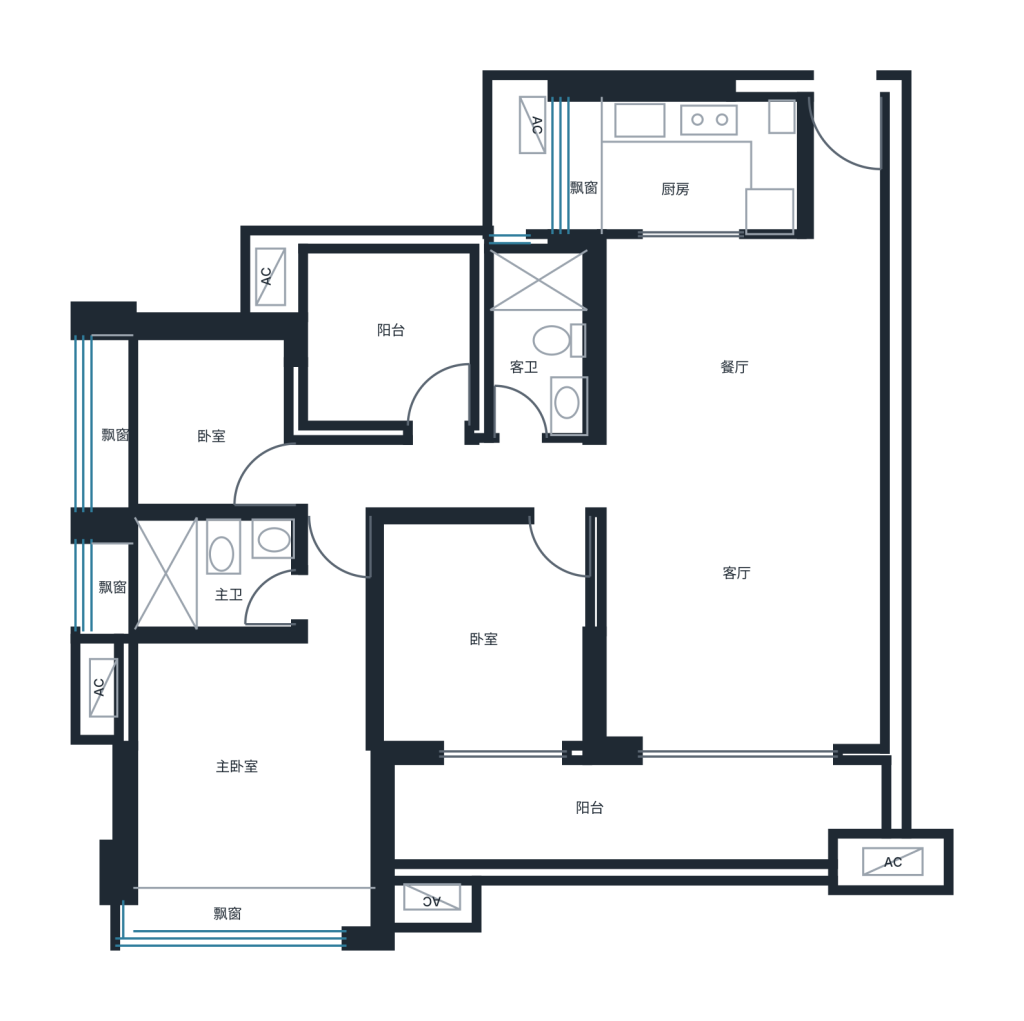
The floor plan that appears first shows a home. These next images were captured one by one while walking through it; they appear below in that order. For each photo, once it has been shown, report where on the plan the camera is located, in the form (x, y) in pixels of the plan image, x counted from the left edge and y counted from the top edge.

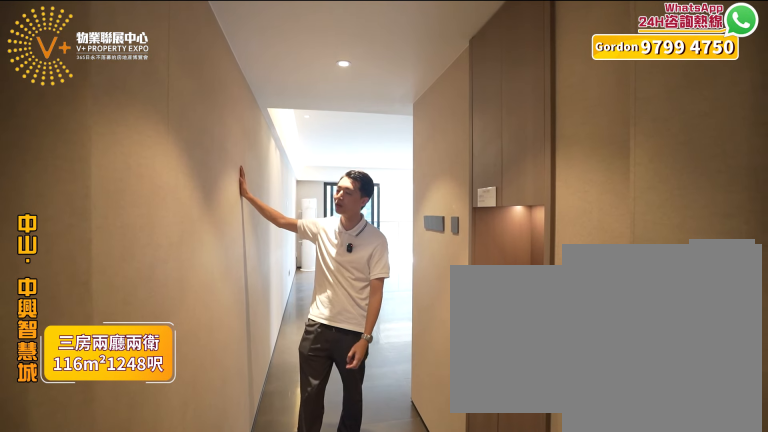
(824, 153)
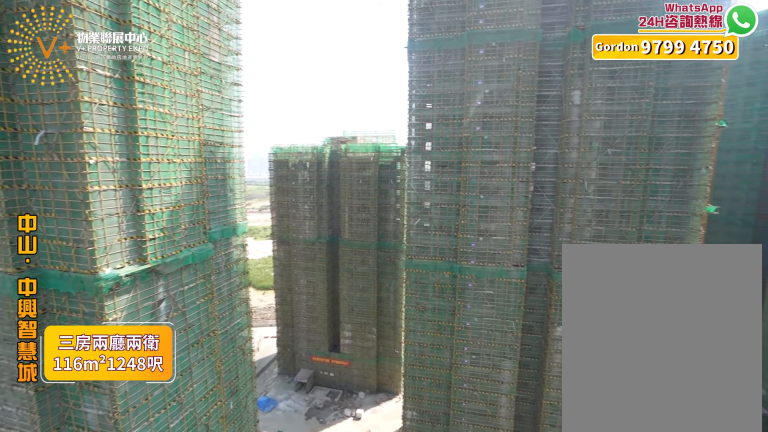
(720, 786)
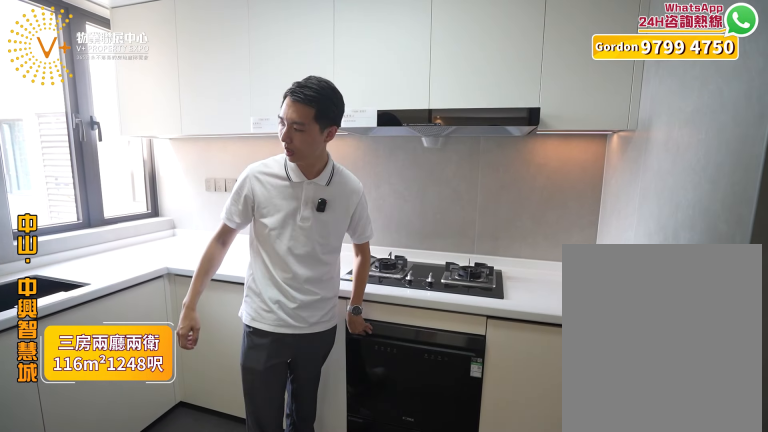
(690, 158)
